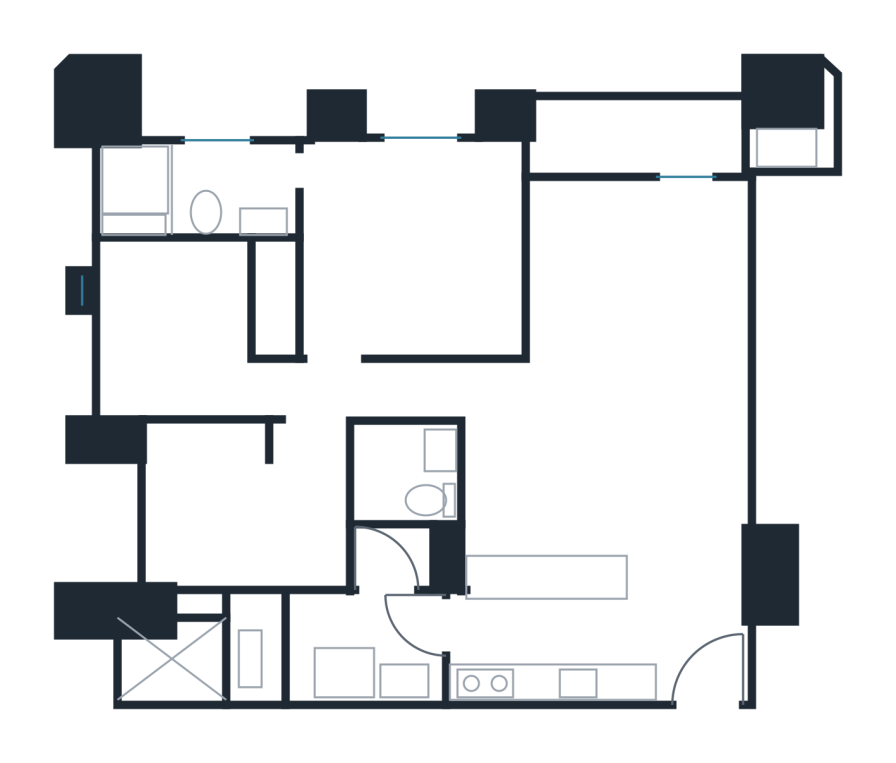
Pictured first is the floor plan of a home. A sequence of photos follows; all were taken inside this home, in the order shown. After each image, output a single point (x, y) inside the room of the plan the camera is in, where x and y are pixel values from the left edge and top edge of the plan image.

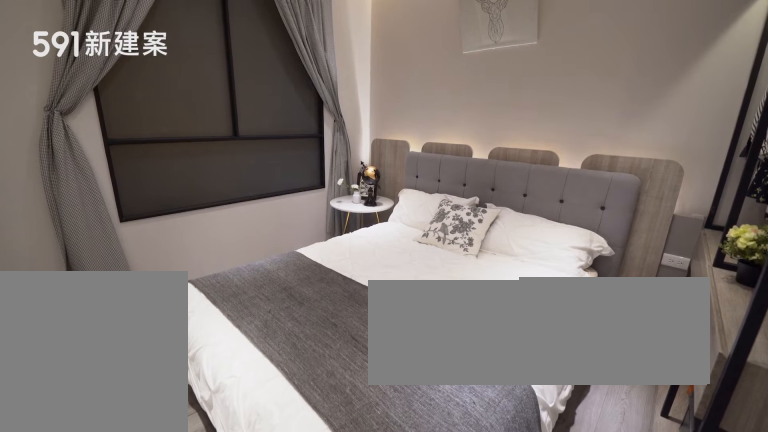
(415, 247)
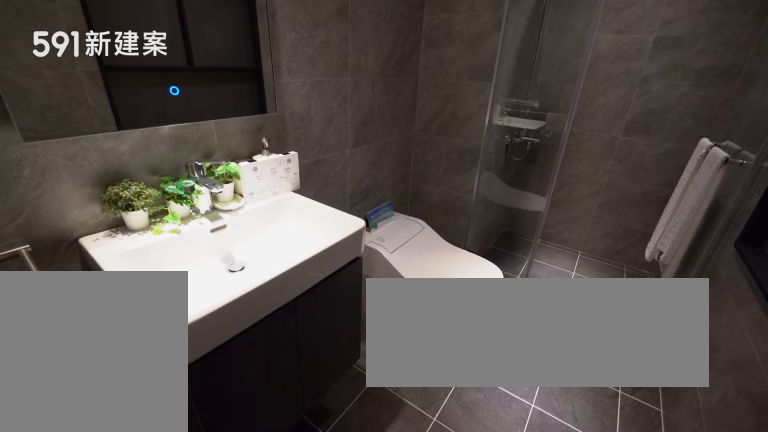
(197, 193)
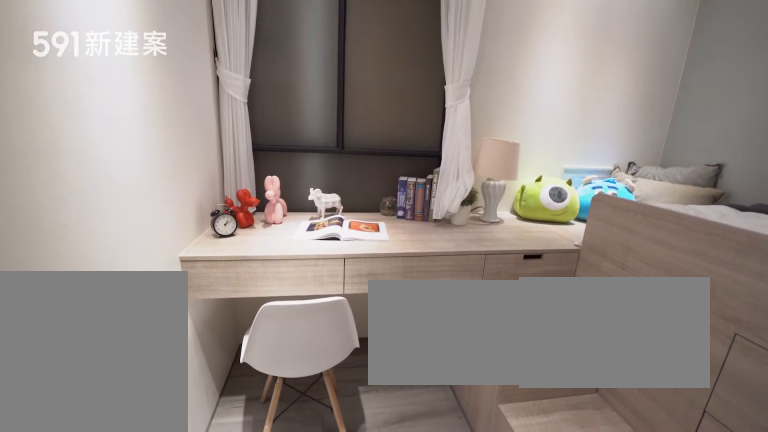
(197, 328)
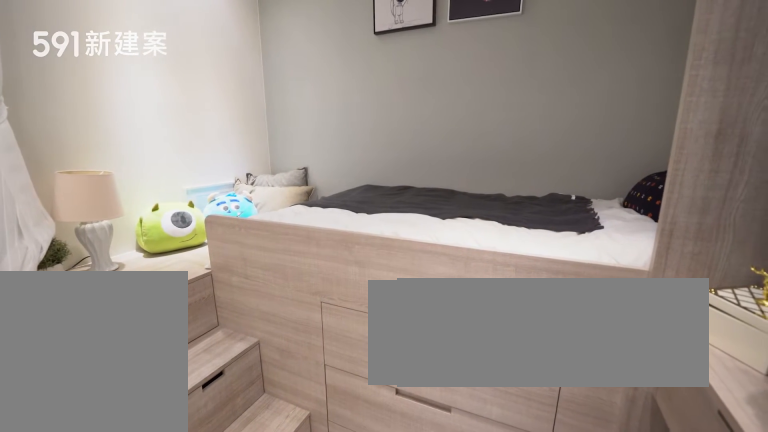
(197, 328)
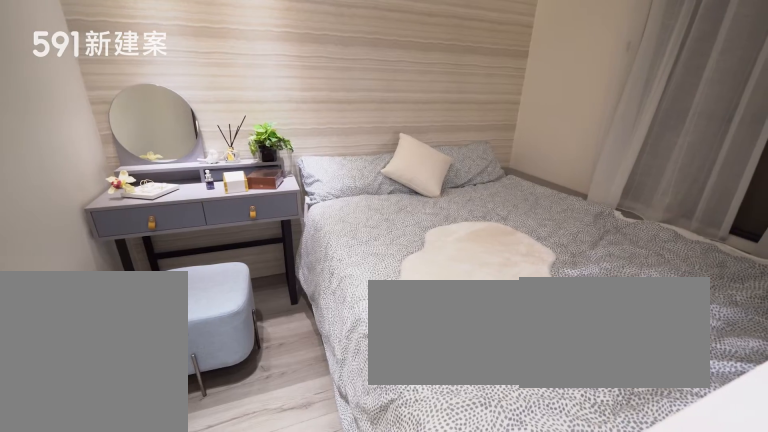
(244, 505)
